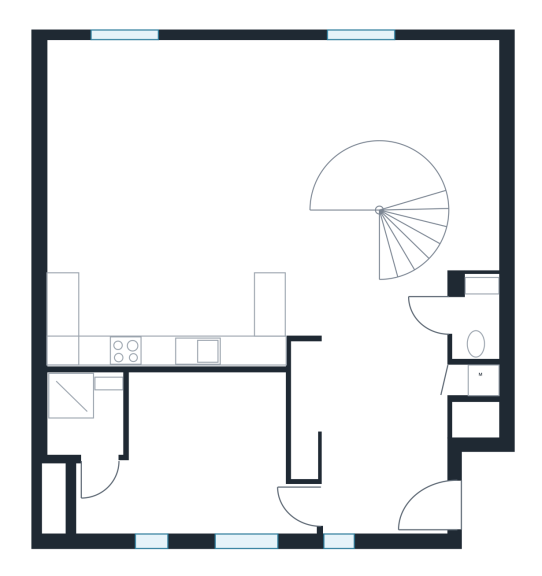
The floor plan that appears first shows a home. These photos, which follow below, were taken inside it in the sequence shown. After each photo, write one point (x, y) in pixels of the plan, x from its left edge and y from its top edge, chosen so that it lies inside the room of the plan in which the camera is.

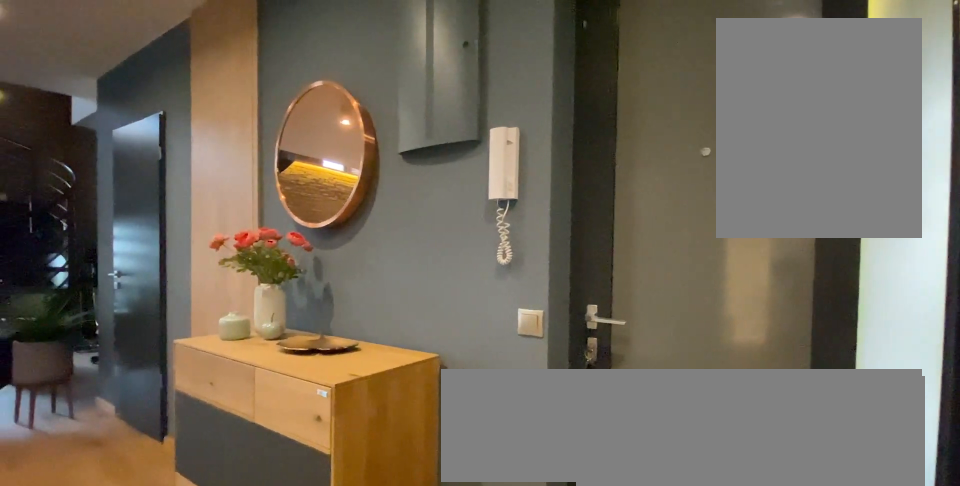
(388, 444)
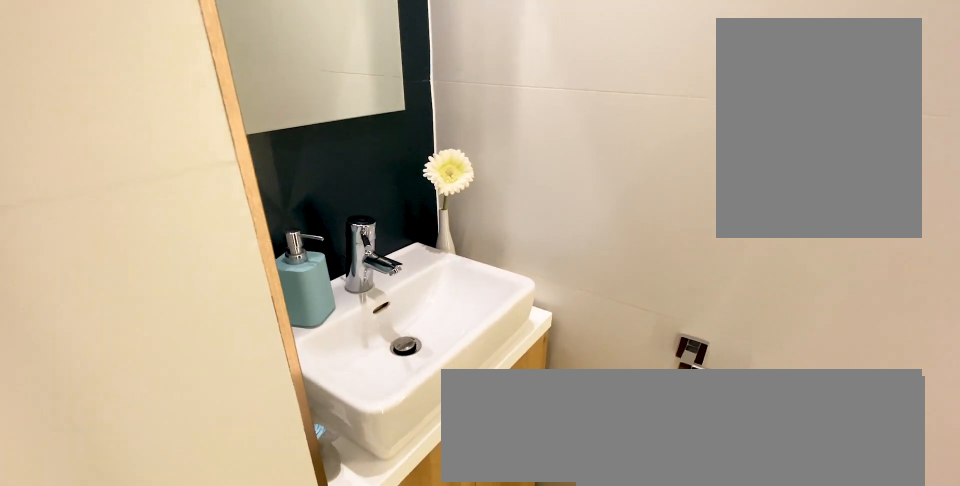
(475, 323)
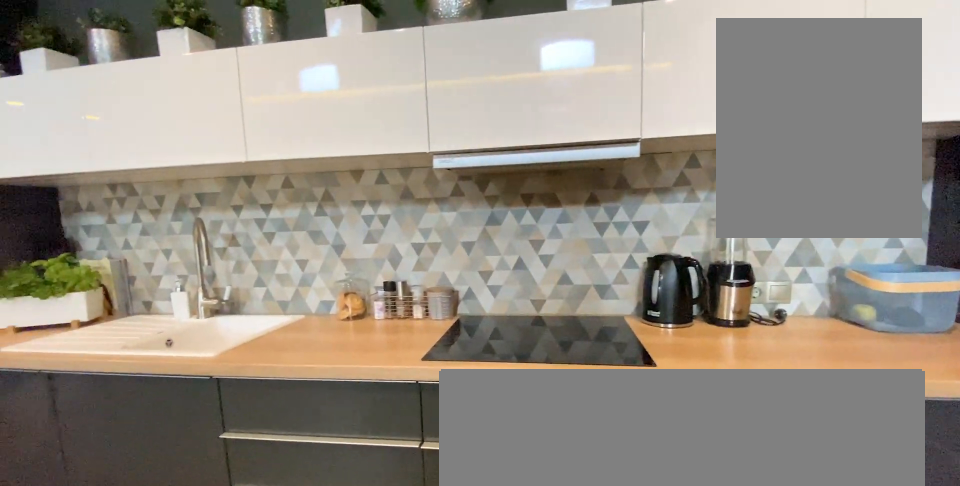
(200, 200)
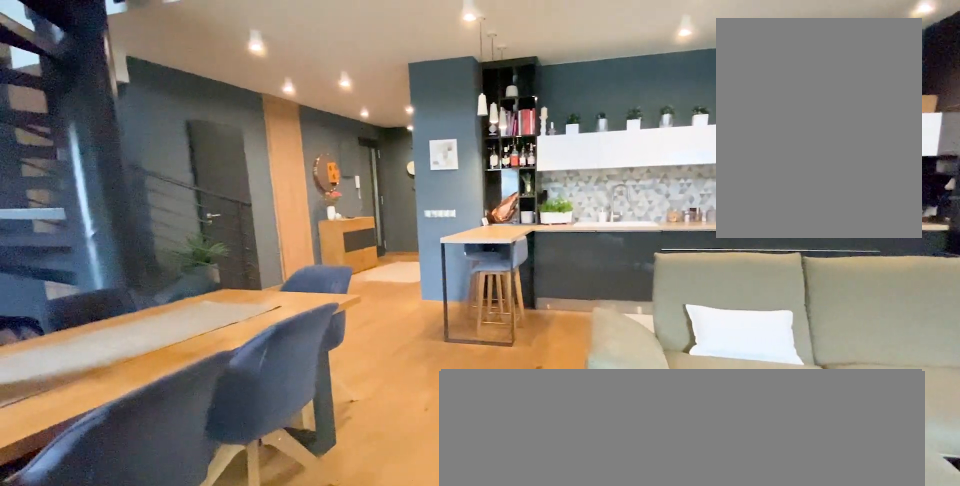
(200, 201)
